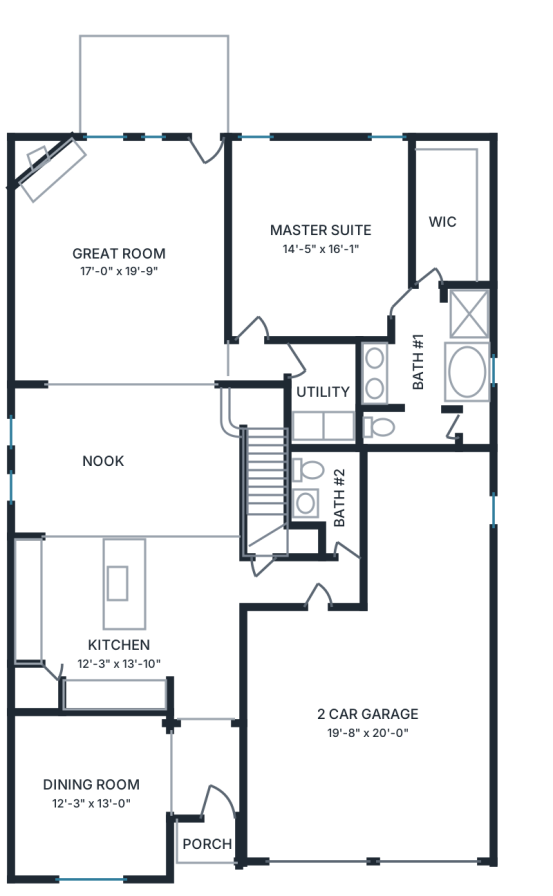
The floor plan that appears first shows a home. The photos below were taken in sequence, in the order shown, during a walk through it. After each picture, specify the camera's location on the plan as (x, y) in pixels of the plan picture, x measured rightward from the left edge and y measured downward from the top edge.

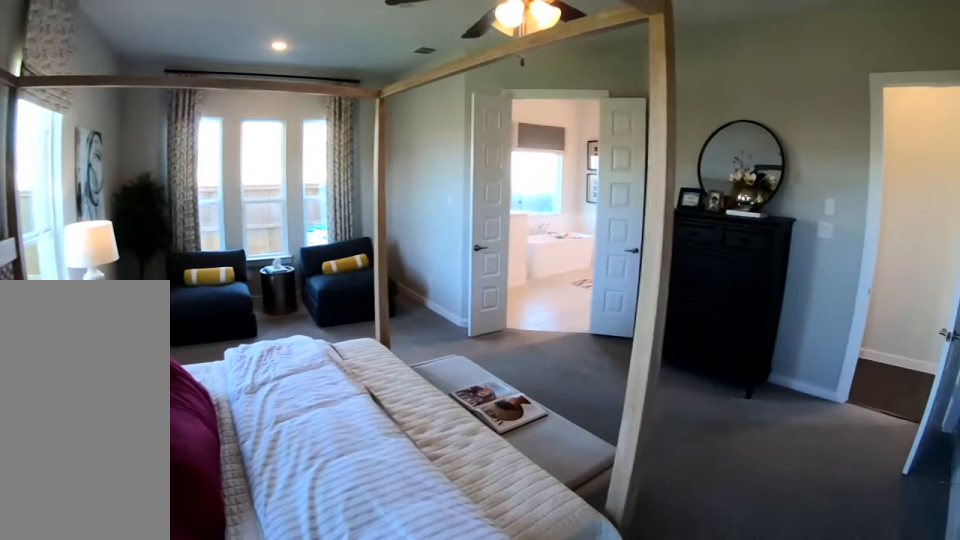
(252, 248)
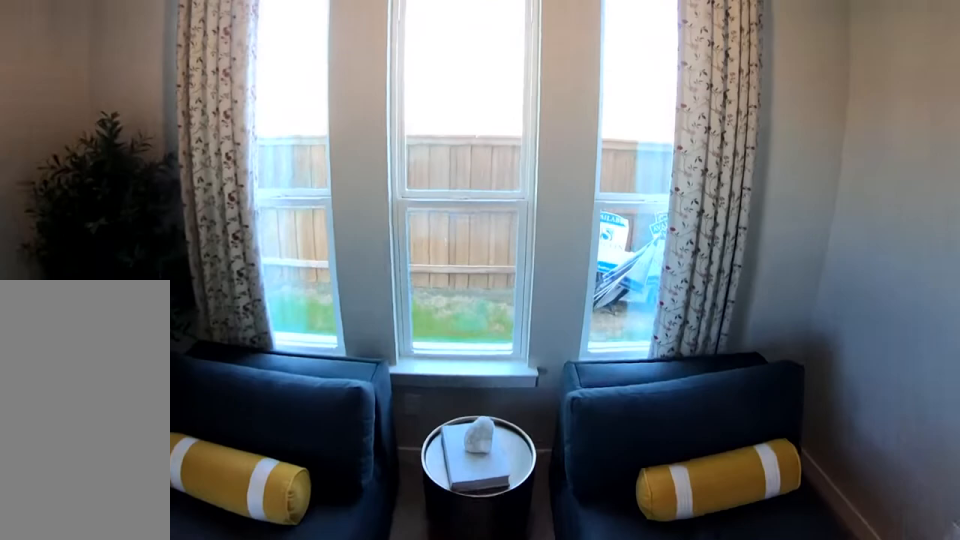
(361, 269)
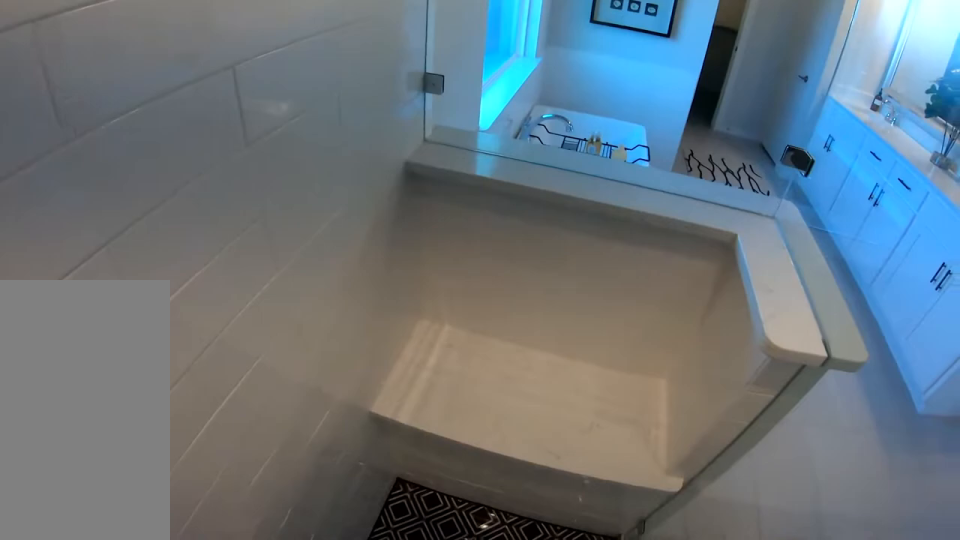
(392, 339)
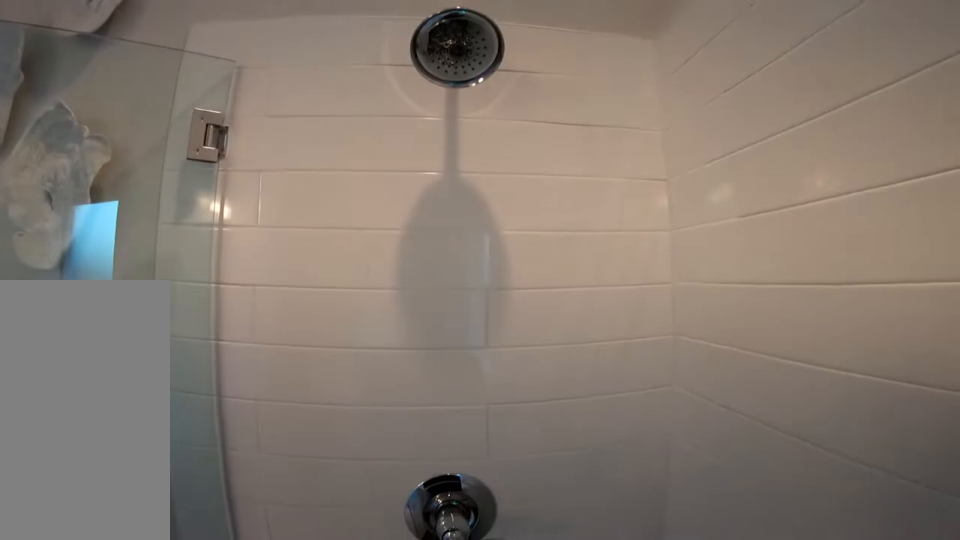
(392, 360)
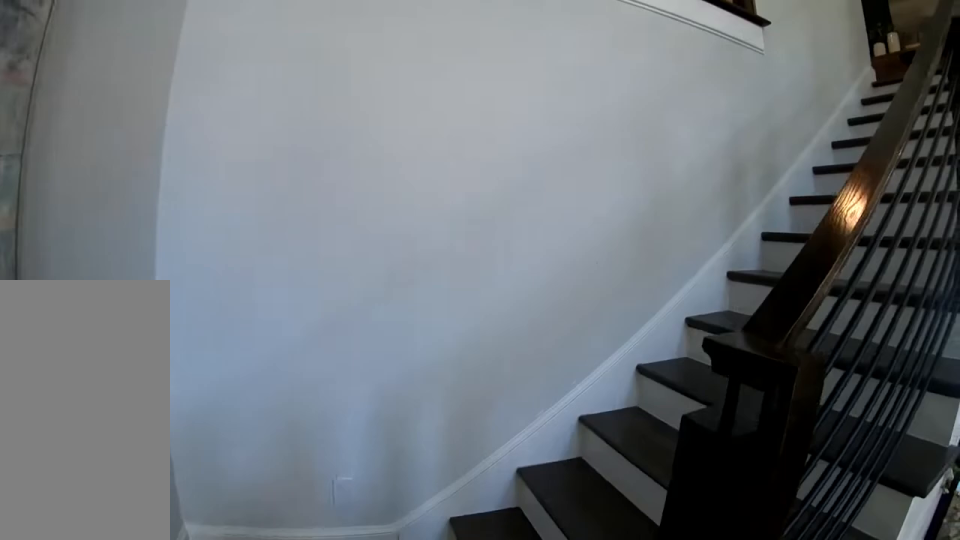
(209, 347)
